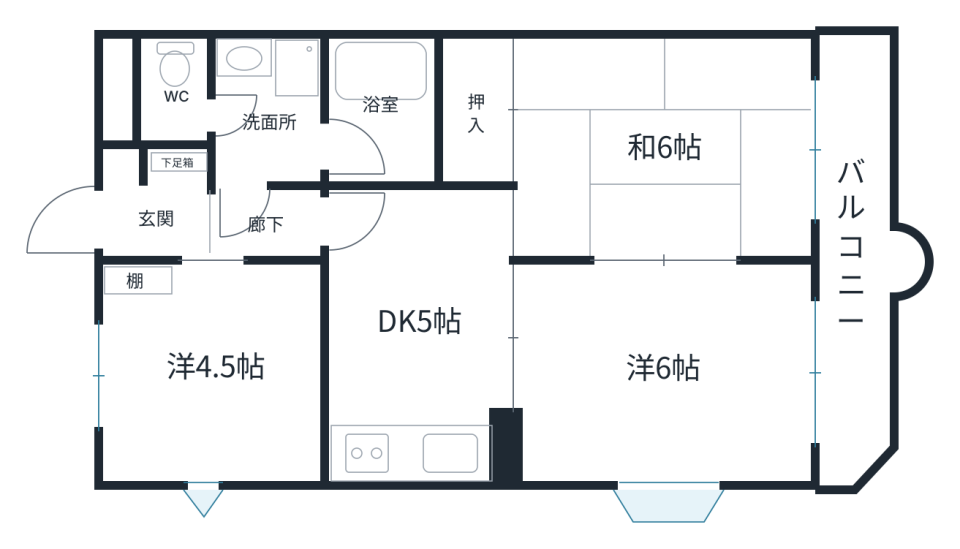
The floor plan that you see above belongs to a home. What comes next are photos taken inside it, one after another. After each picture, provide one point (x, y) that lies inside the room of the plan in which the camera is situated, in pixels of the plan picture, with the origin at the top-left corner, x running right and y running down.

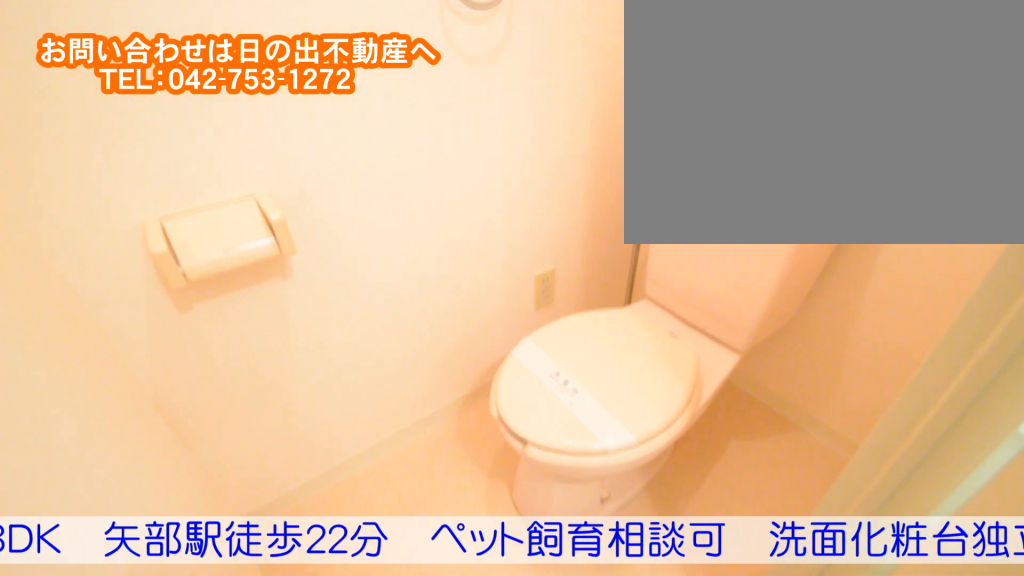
(174, 92)
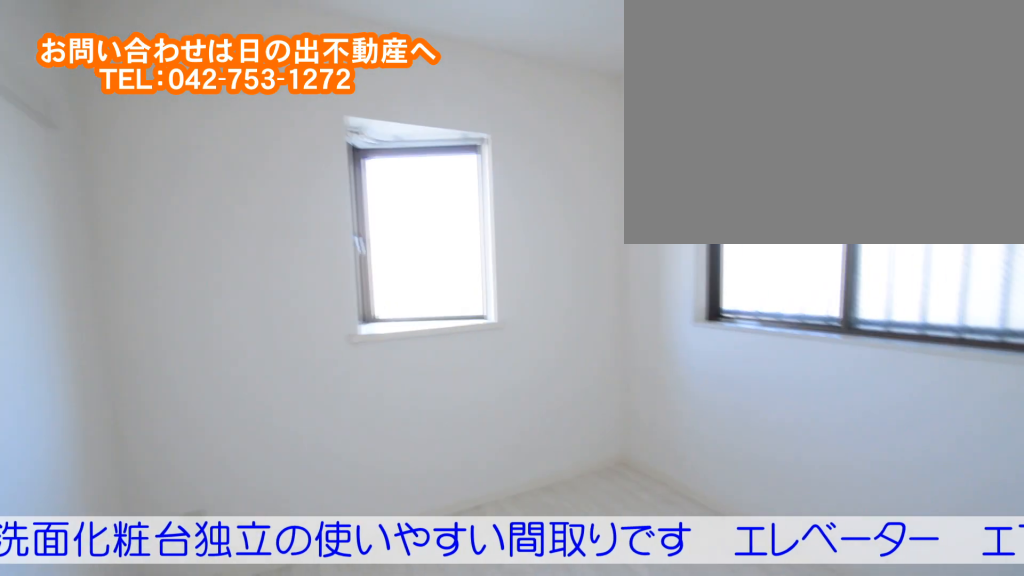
(213, 414)
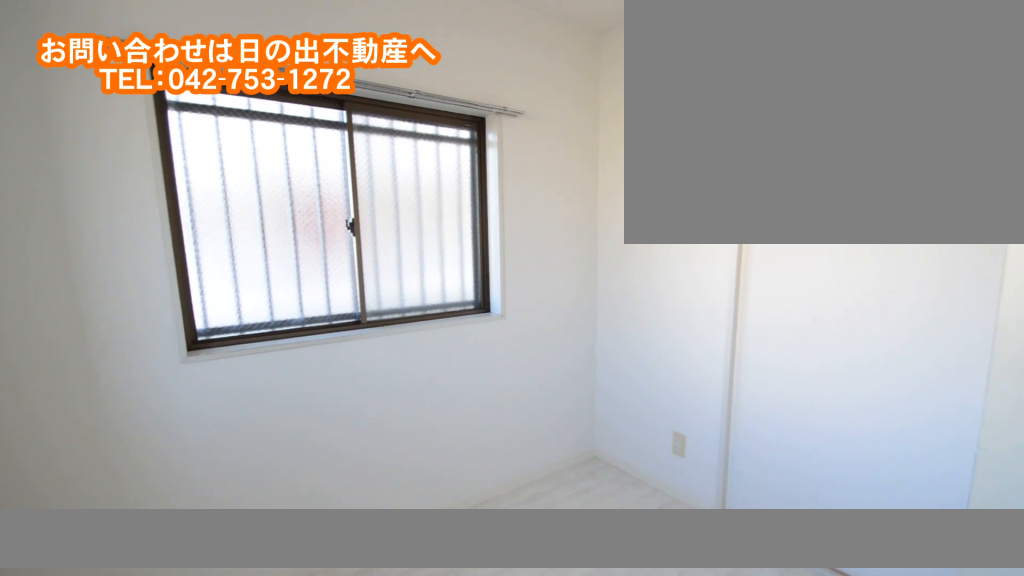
(213, 414)
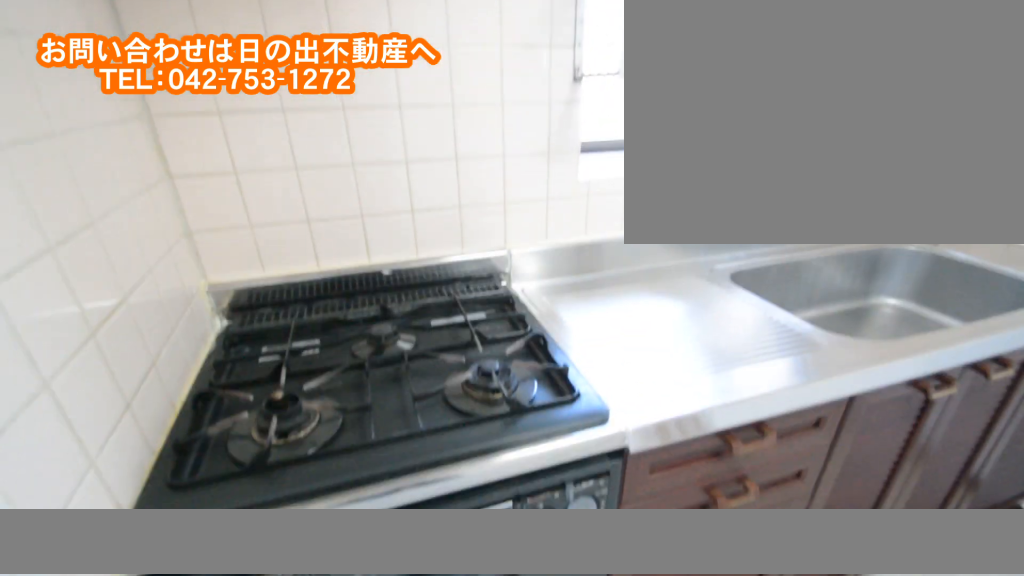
(430, 364)
